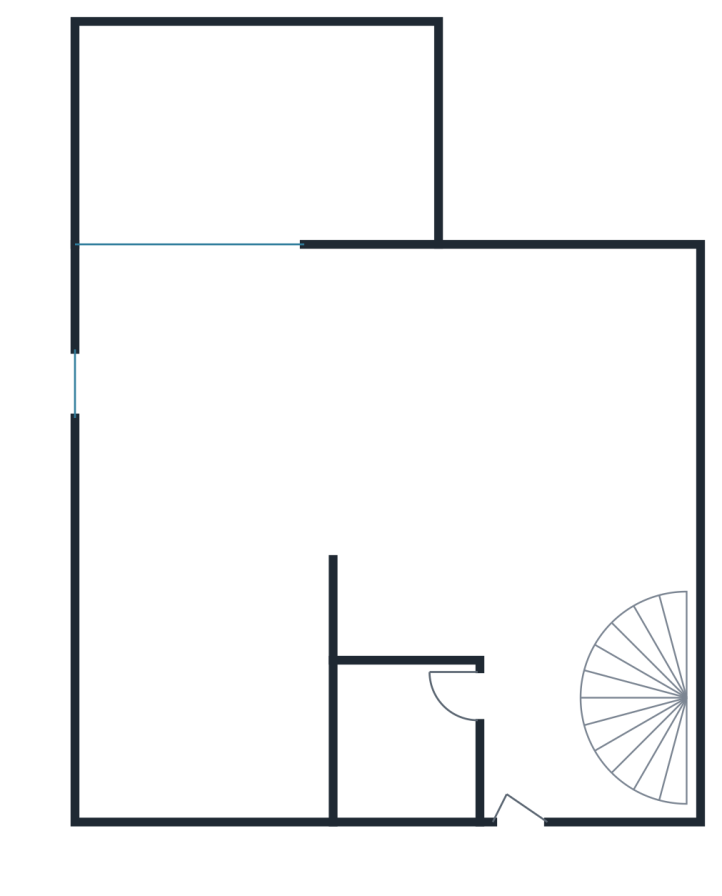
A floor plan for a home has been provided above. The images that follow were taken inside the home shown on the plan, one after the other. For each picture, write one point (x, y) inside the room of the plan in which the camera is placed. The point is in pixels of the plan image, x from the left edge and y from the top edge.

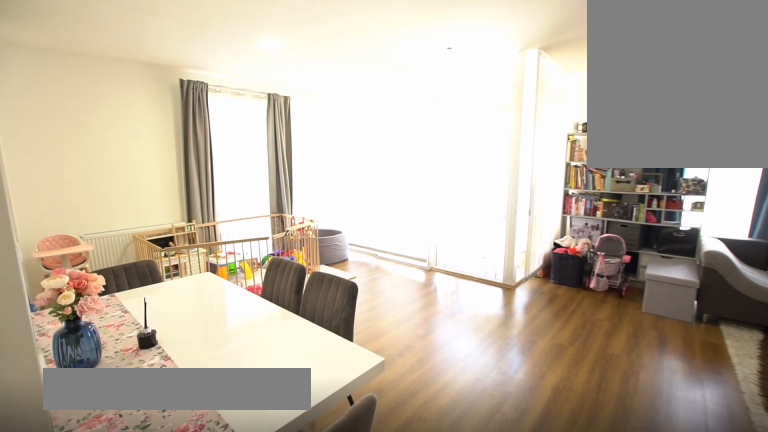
(537, 449)
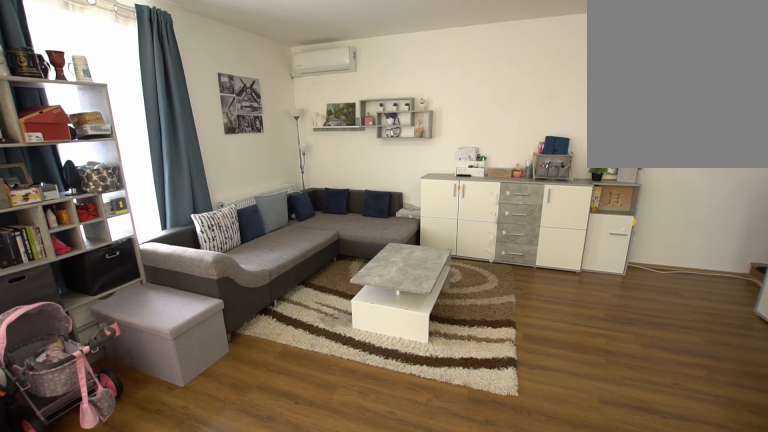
(538, 451)
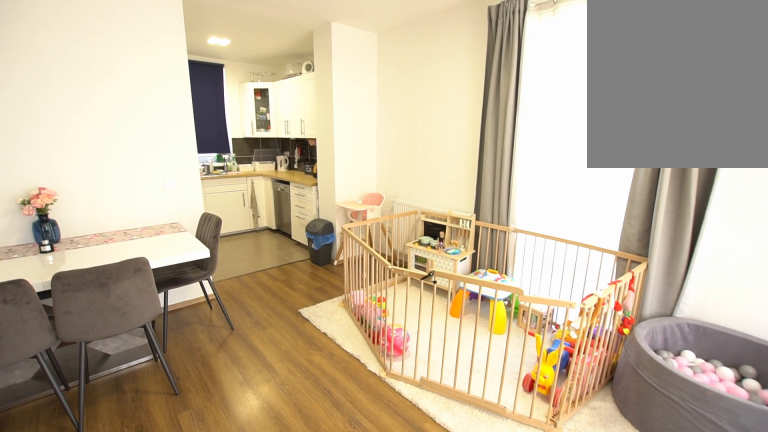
(233, 450)
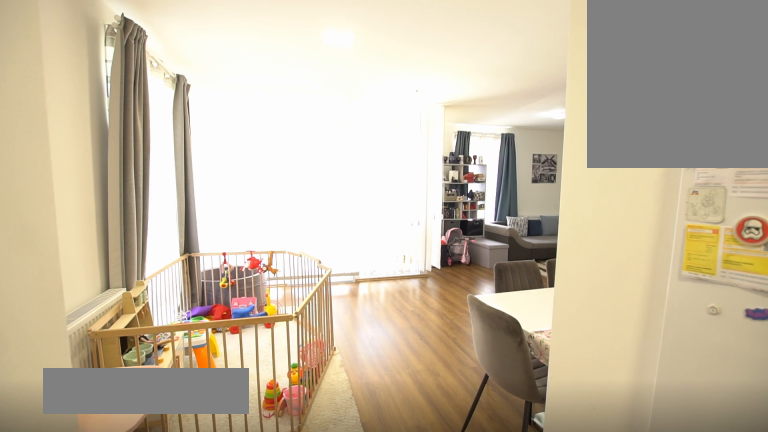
(204, 686)
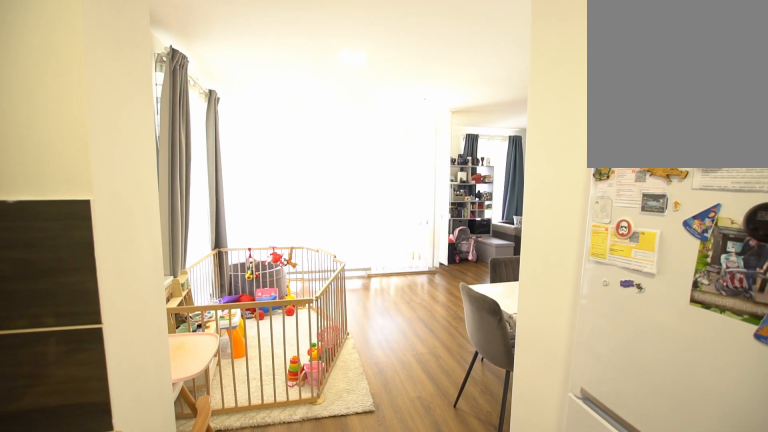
(204, 687)
